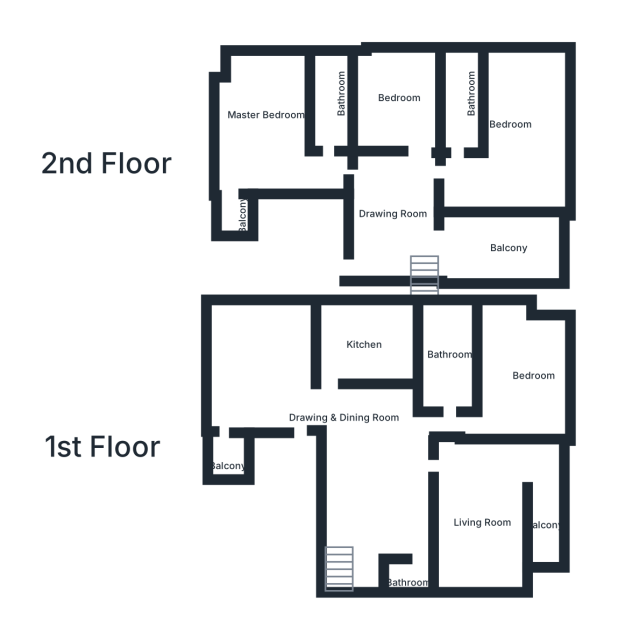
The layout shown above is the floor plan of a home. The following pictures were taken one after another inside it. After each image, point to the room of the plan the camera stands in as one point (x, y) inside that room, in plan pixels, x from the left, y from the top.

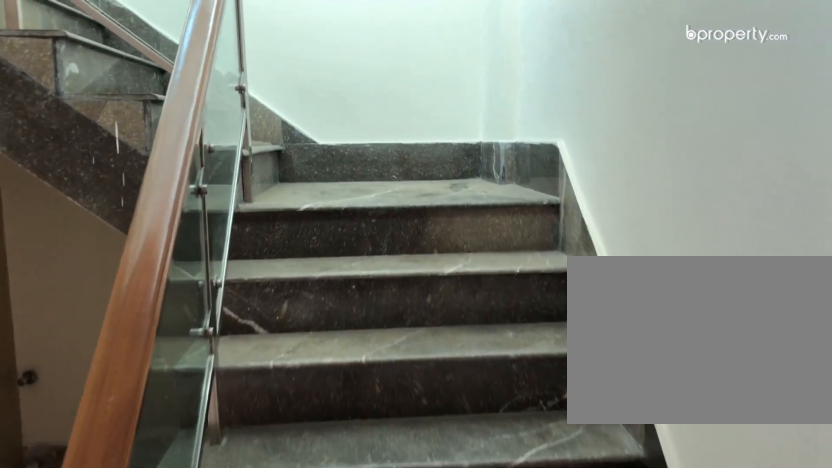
(341, 571)
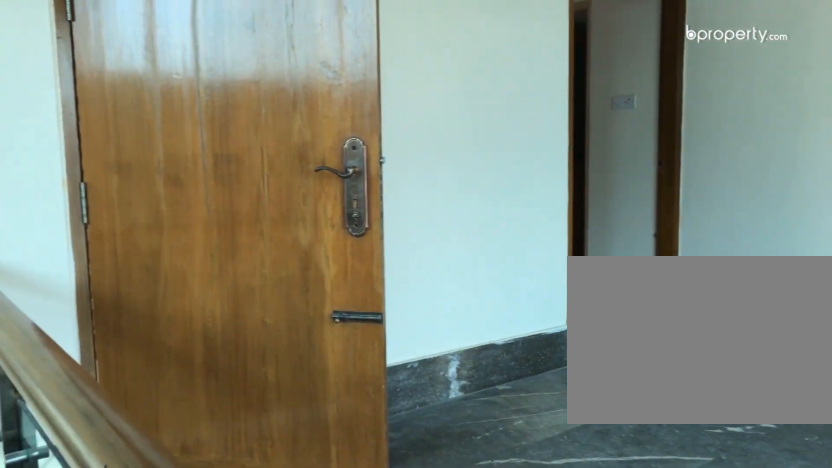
(399, 220)
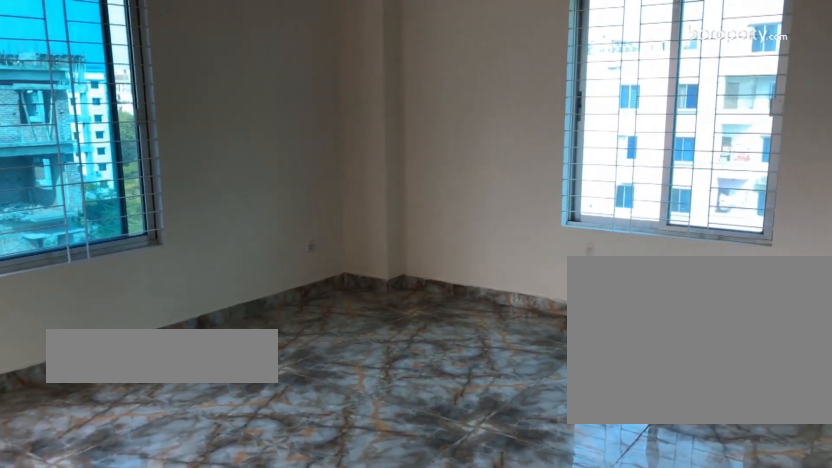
(269, 141)
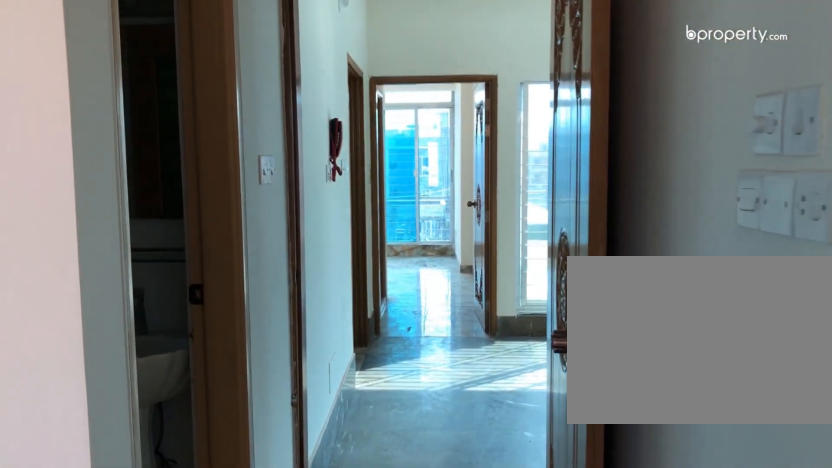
(269, 141)
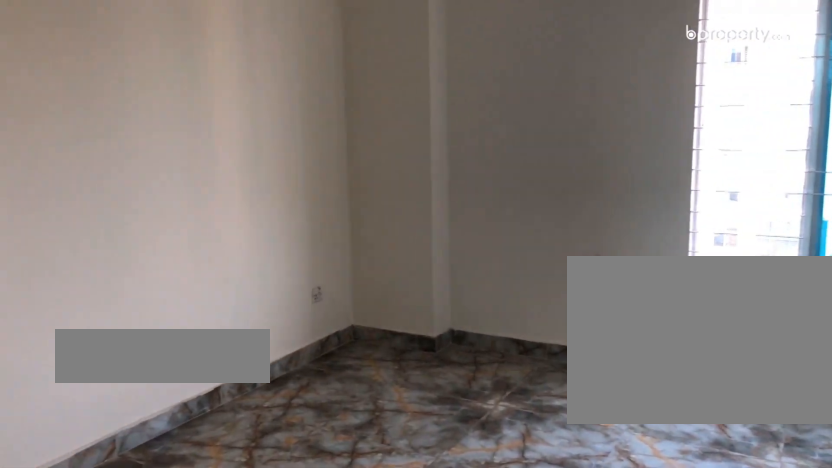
(404, 100)
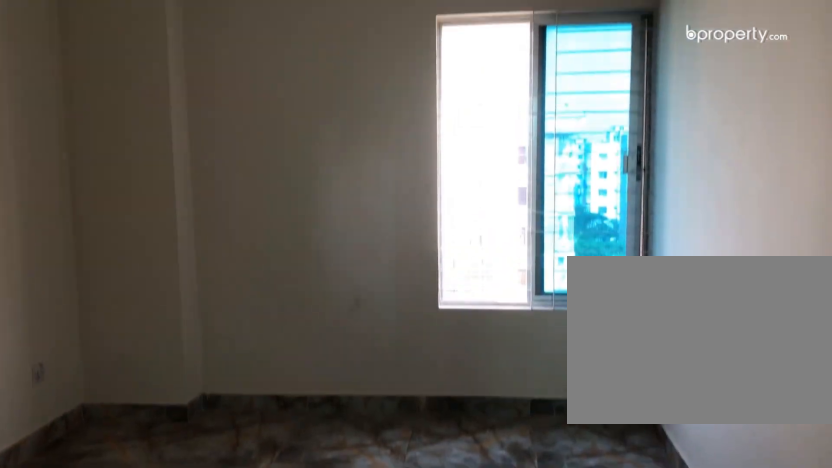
(404, 100)
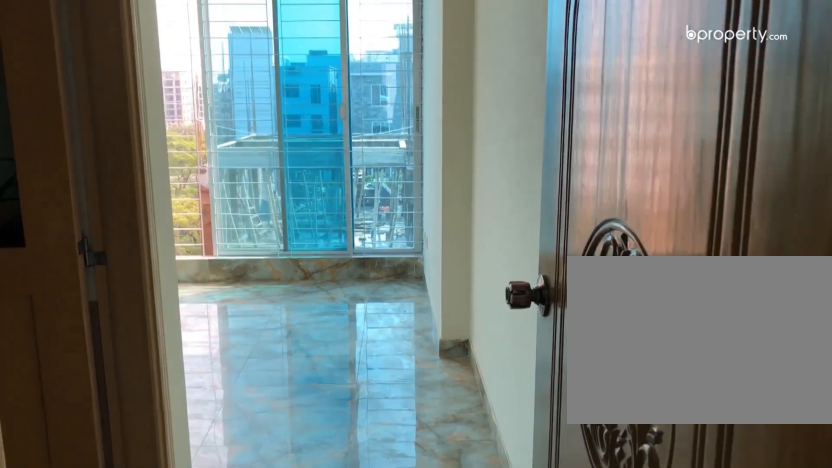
(478, 181)
